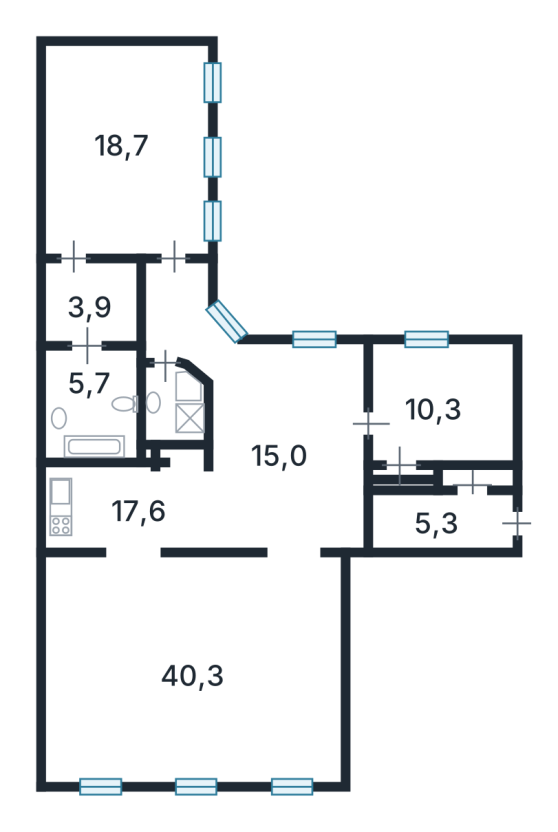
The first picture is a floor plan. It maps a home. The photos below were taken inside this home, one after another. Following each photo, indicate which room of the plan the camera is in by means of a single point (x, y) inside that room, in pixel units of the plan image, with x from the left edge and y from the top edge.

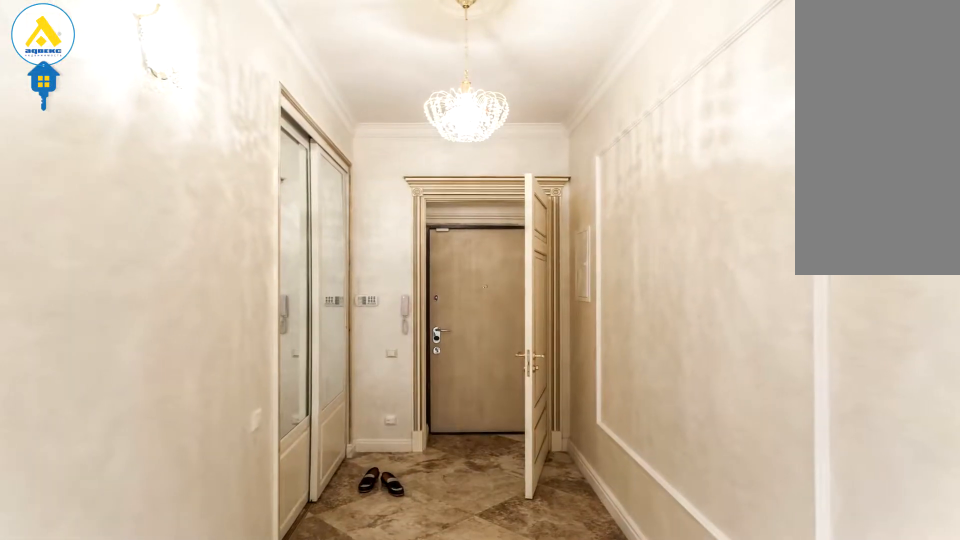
(435, 520)
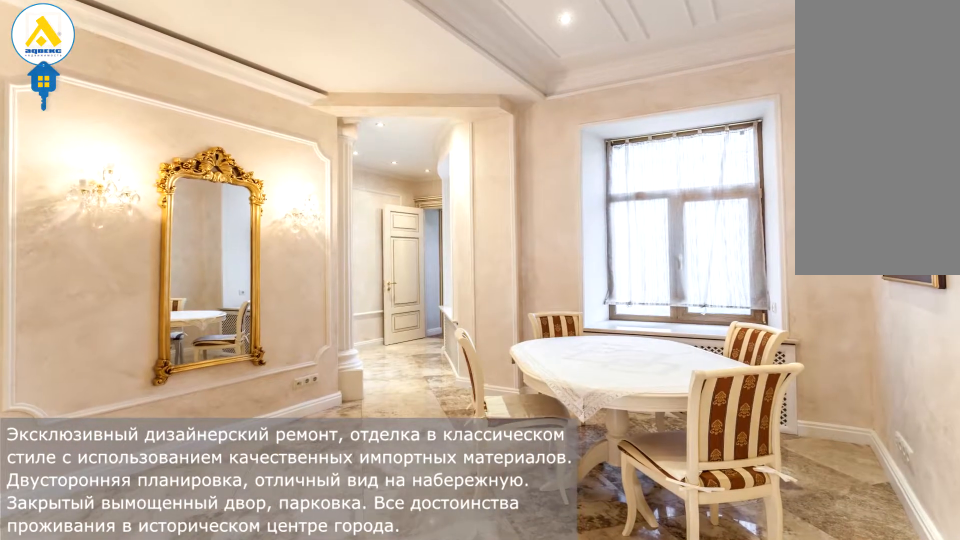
(277, 500)
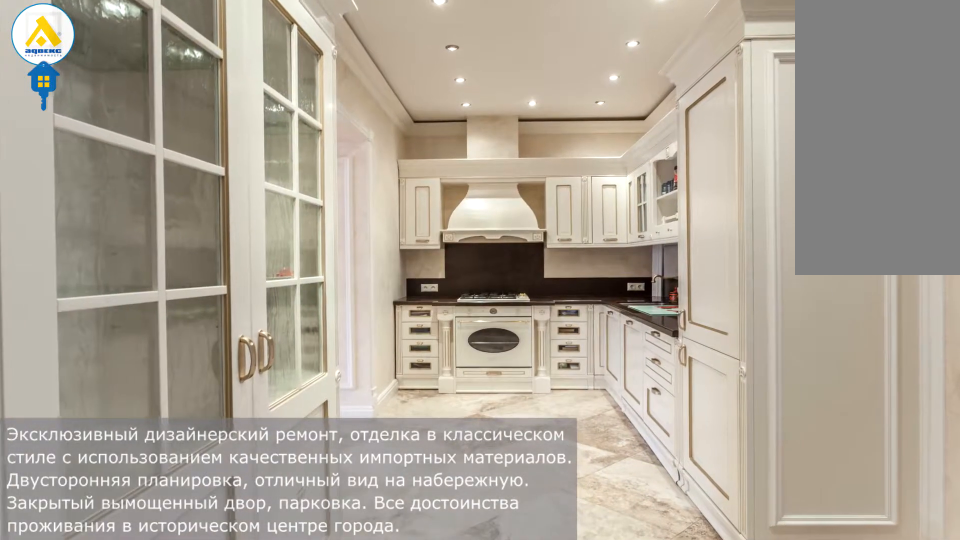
(139, 506)
